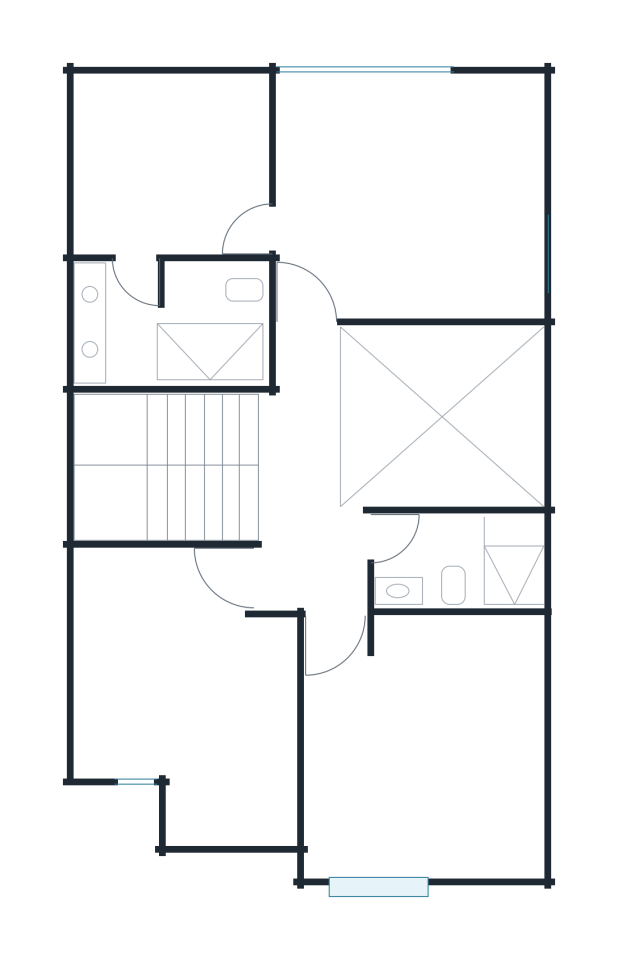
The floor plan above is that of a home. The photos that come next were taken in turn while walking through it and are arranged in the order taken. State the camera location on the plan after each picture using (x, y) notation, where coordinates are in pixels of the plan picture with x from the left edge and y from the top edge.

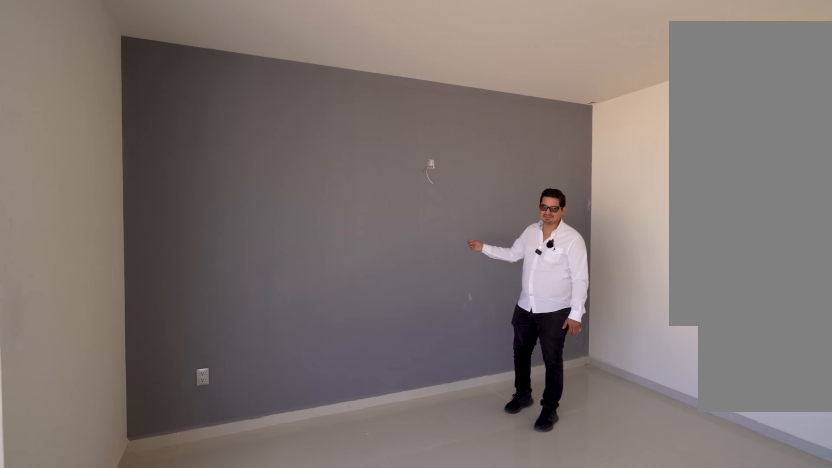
(344, 196)
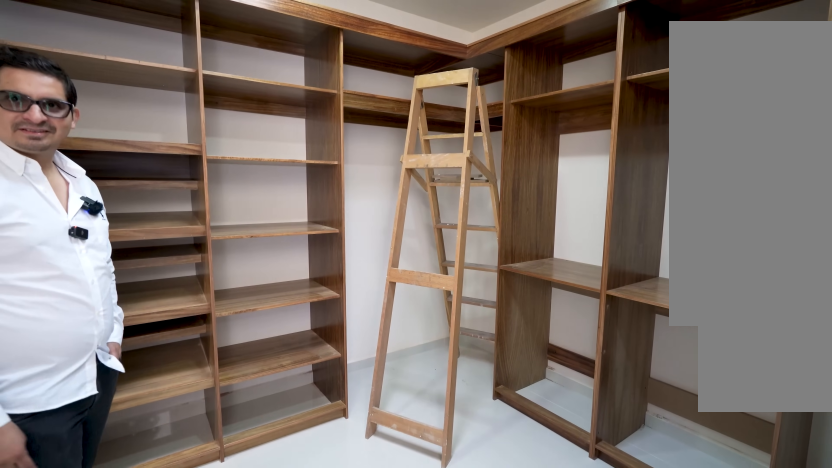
(168, 225)
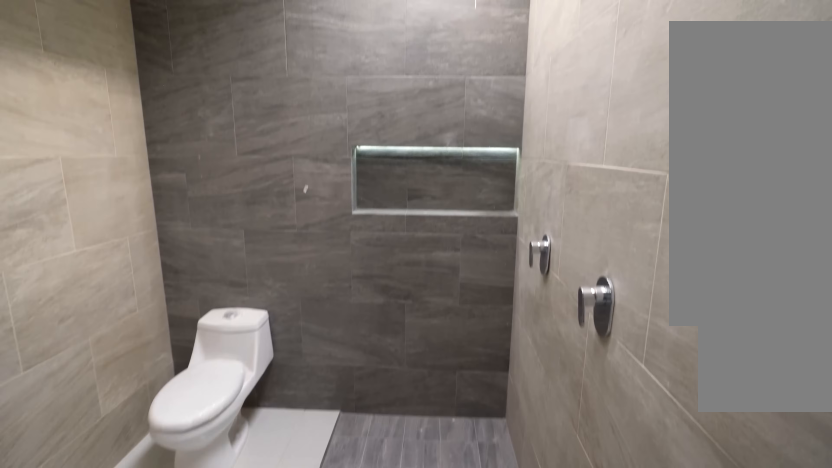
(136, 232)
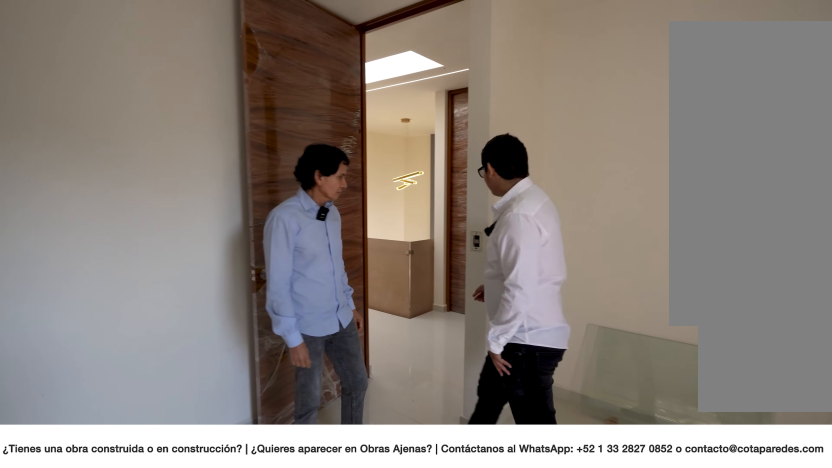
(226, 682)
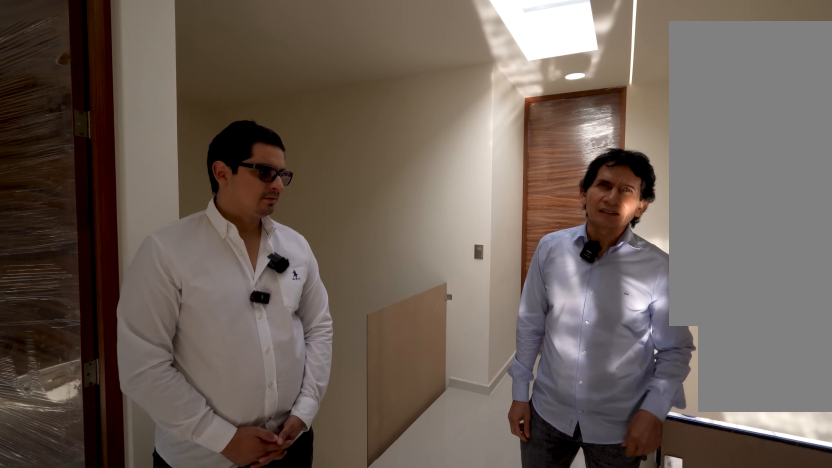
(335, 633)
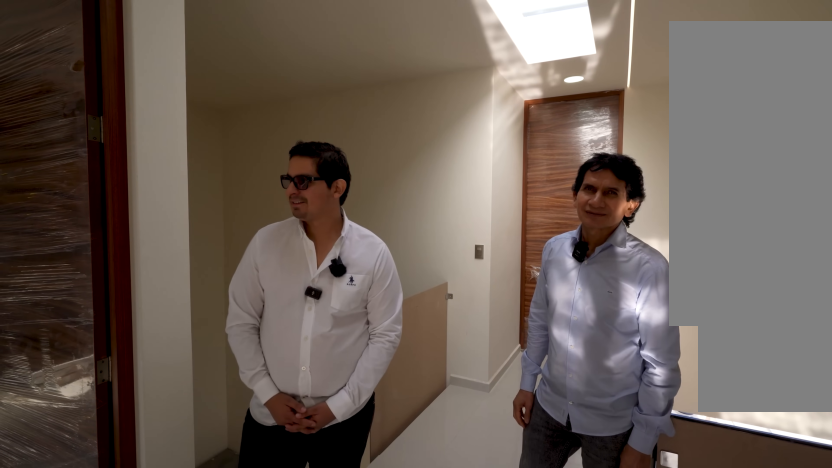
(335, 633)
